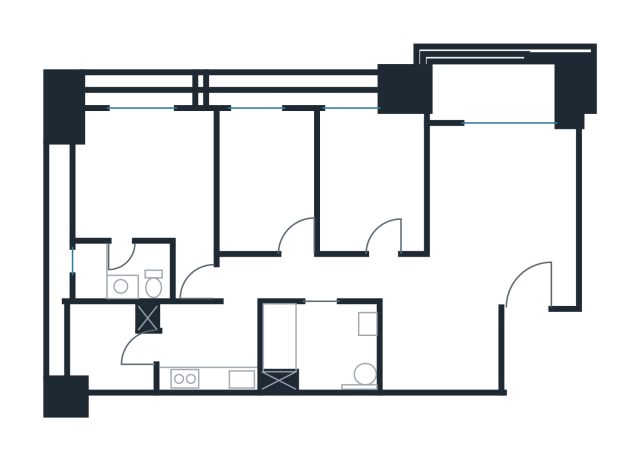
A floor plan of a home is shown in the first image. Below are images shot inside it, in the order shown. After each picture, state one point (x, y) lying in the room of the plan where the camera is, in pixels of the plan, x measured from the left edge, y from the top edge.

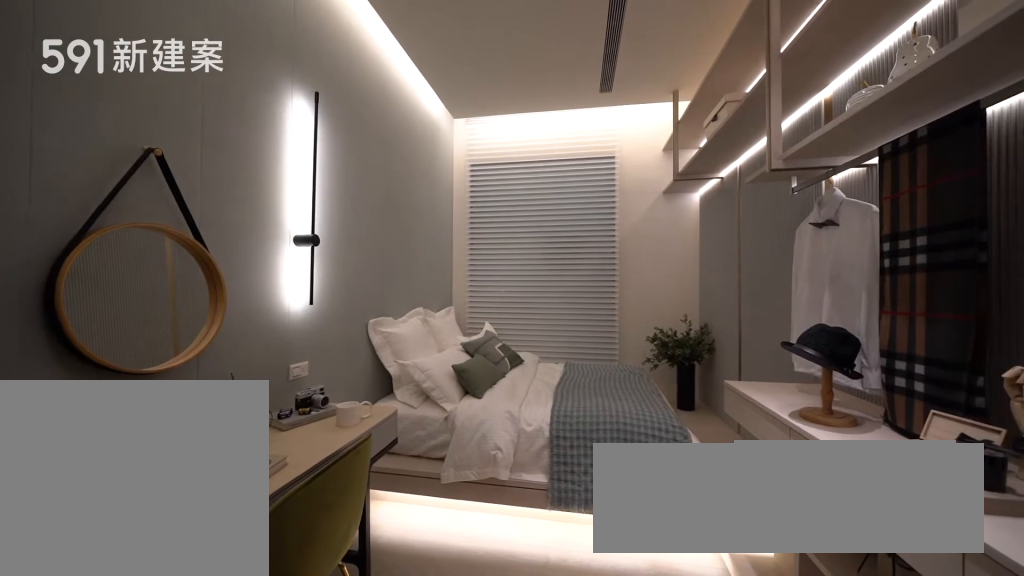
(267, 178)
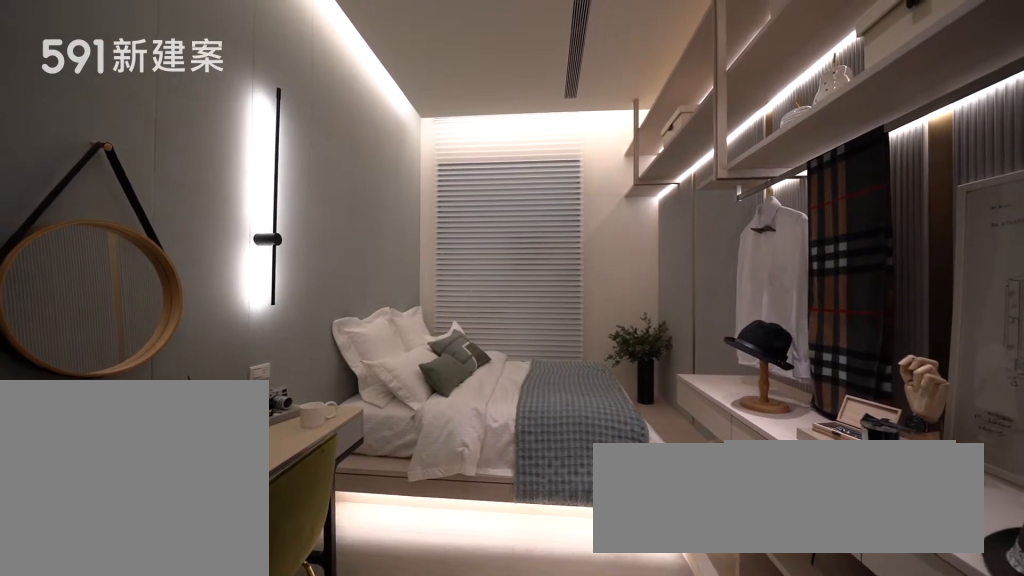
(267, 178)
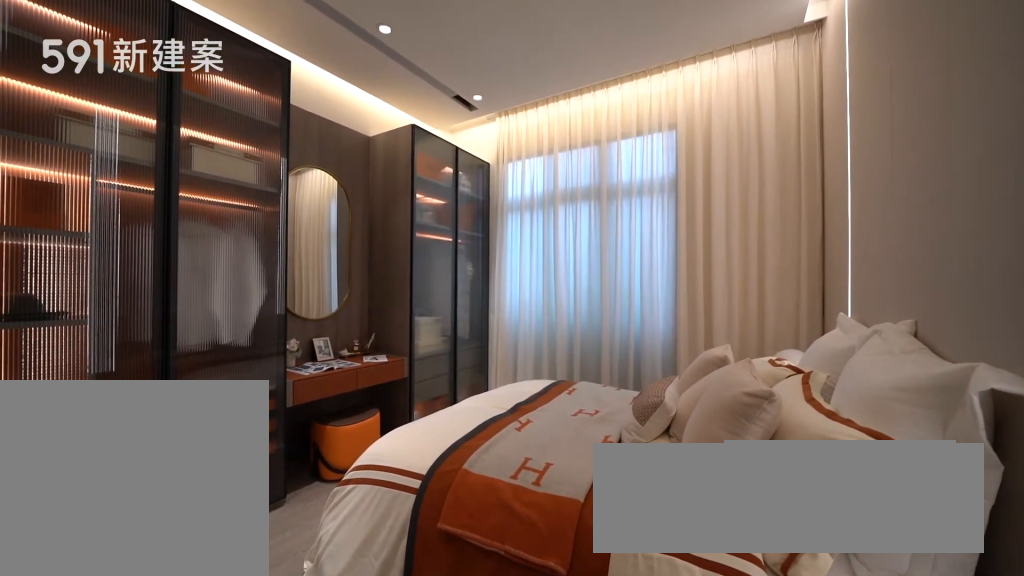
(151, 184)
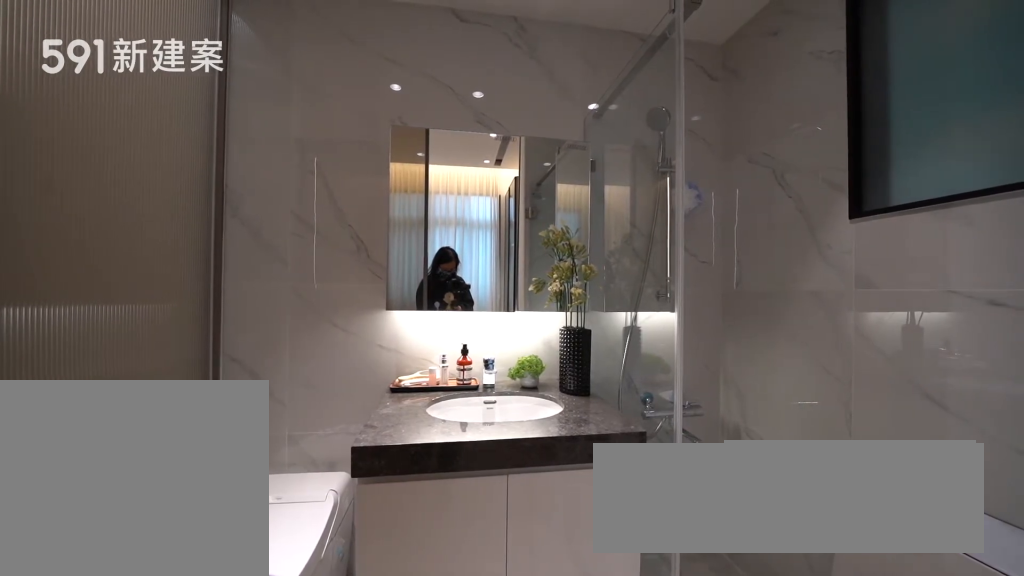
(123, 272)
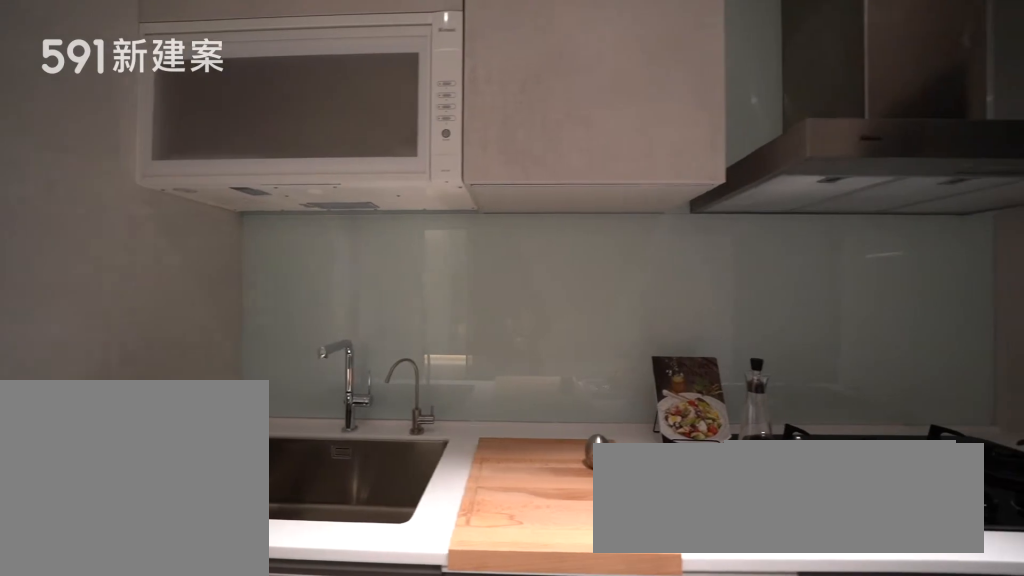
(205, 350)
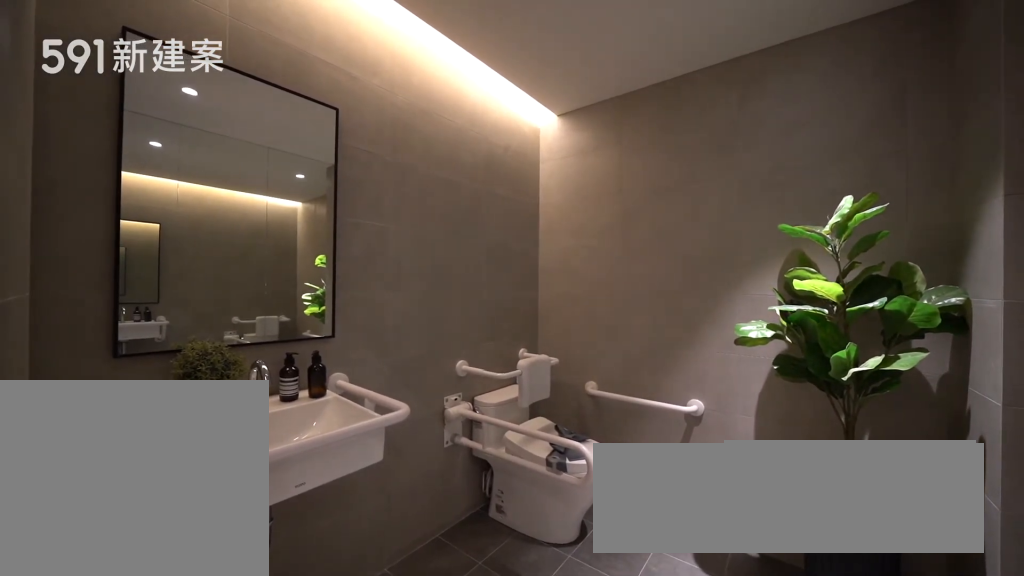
(319, 349)
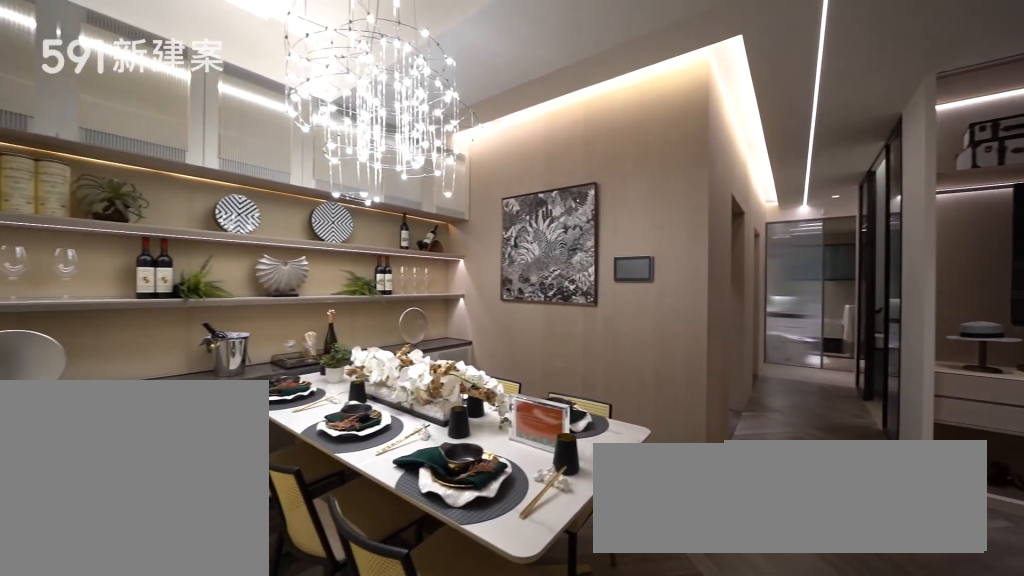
(439, 326)
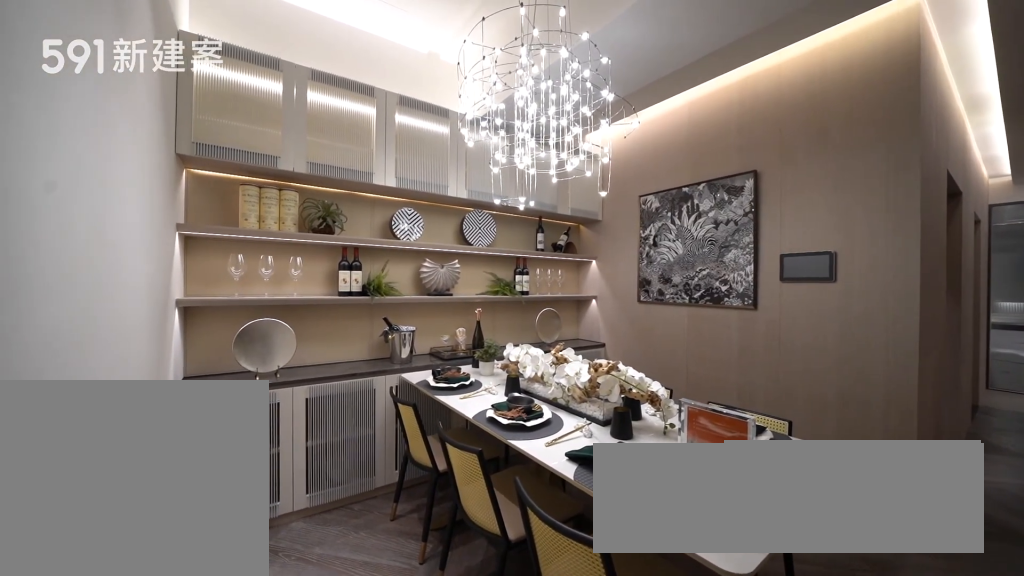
(439, 326)
